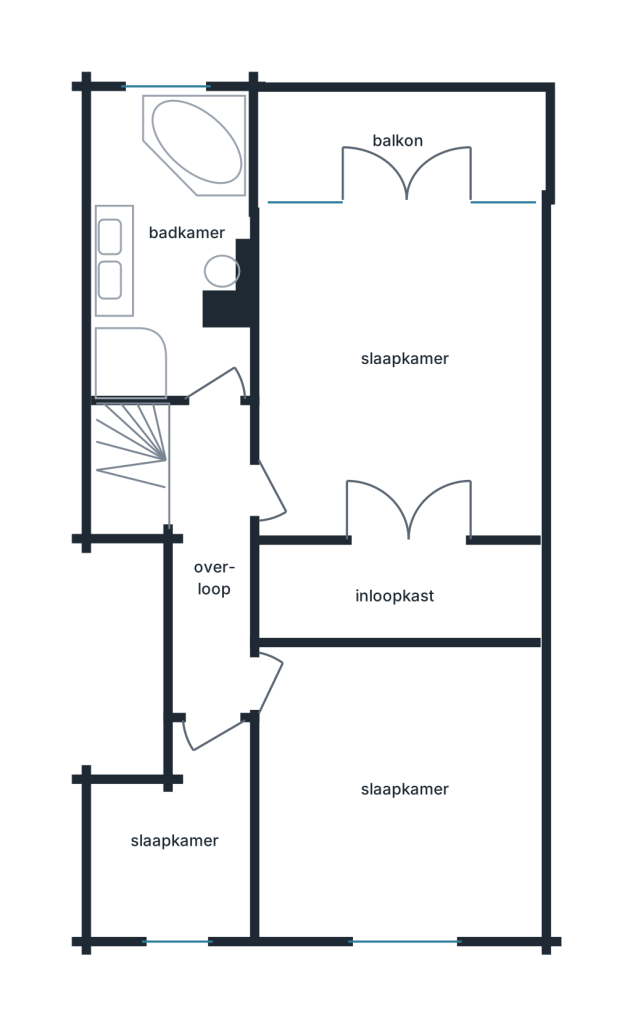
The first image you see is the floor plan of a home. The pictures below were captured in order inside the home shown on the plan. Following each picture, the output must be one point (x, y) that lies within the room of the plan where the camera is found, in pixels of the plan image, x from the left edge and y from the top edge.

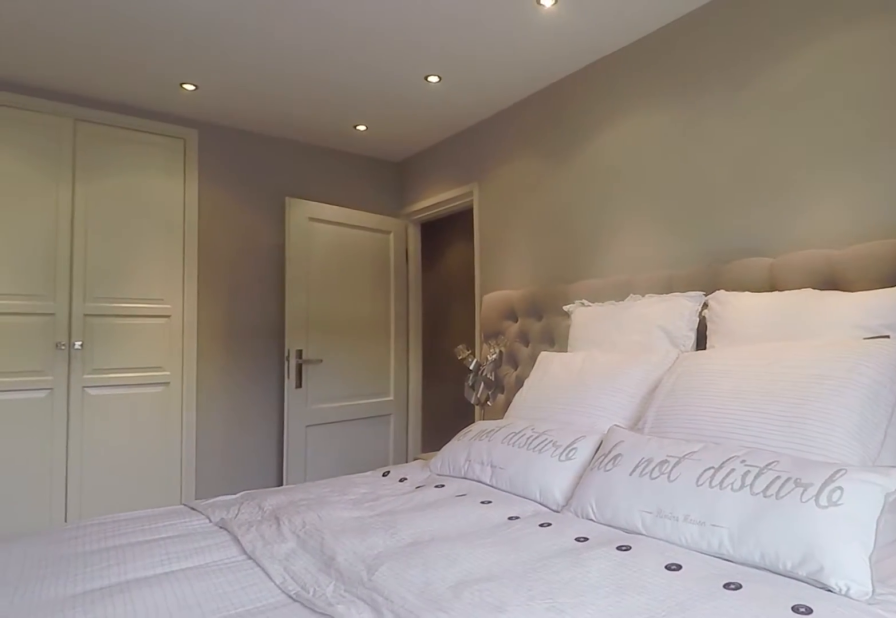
(399, 436)
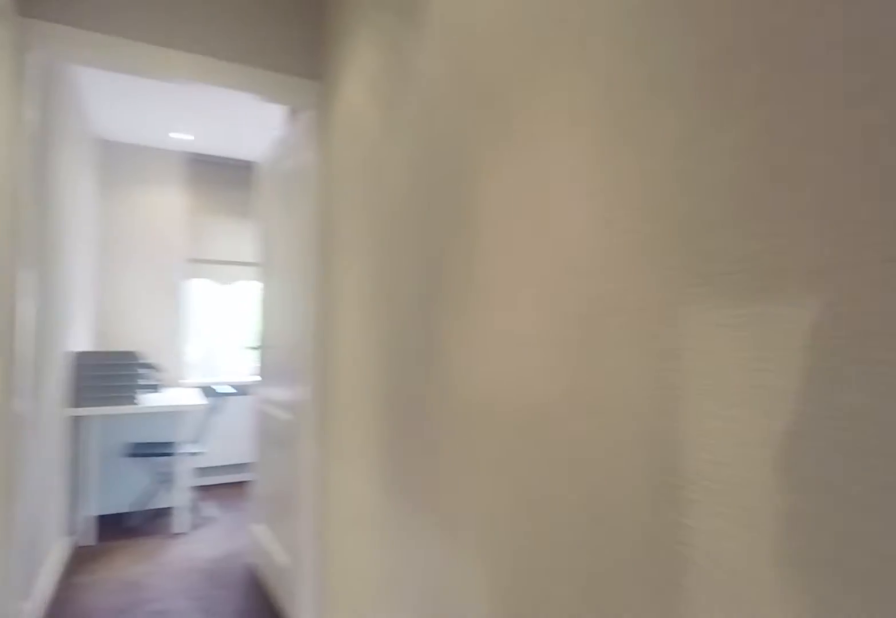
(212, 555)
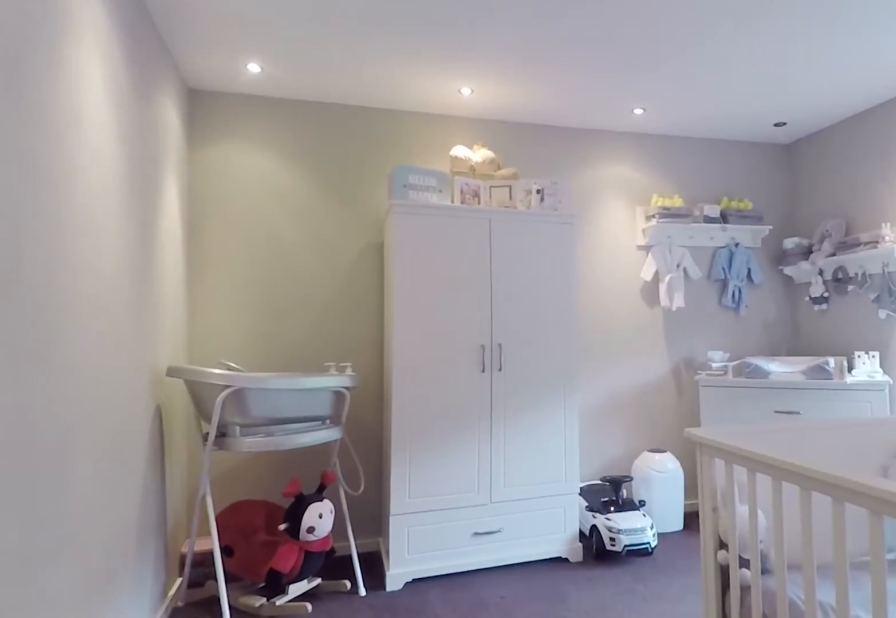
(319, 834)
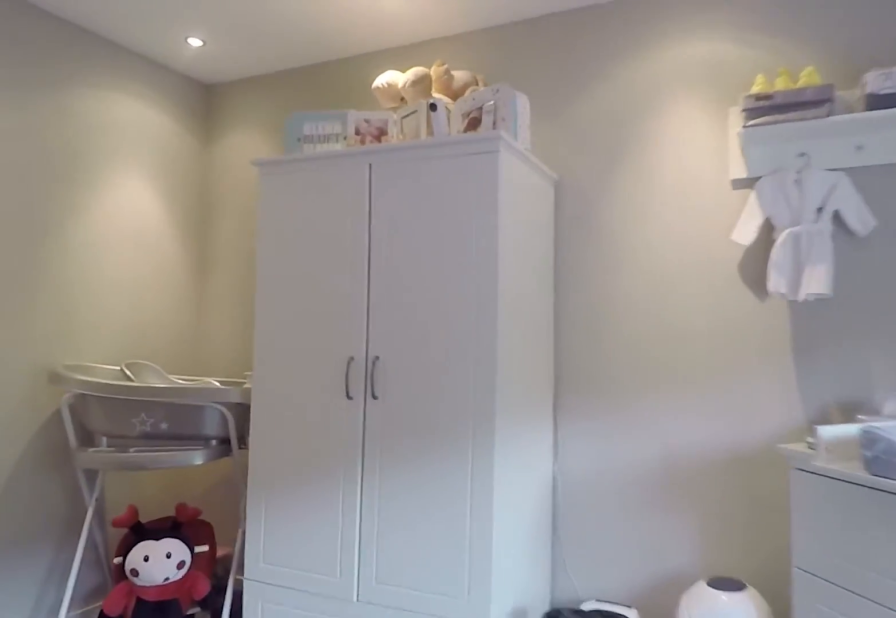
(319, 834)
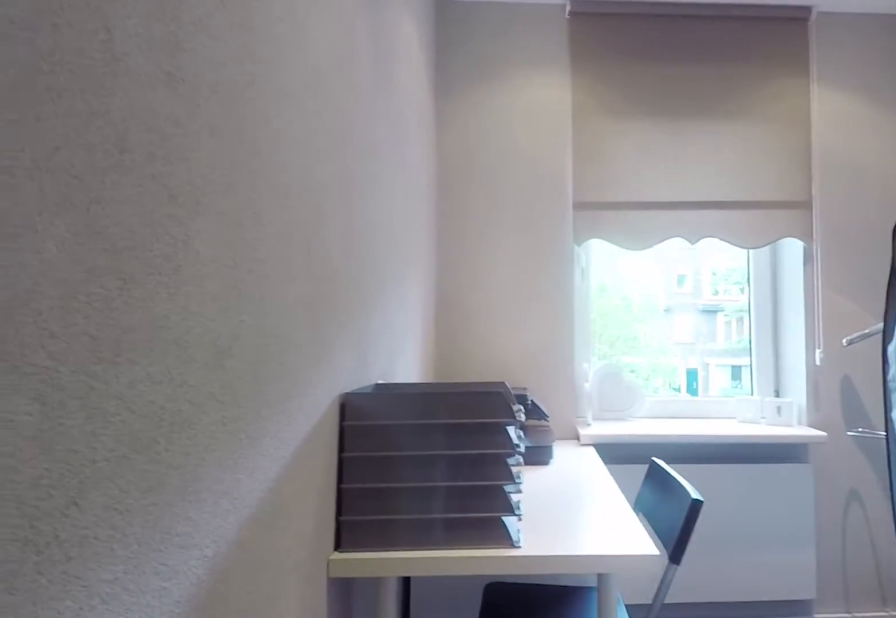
(180, 844)
